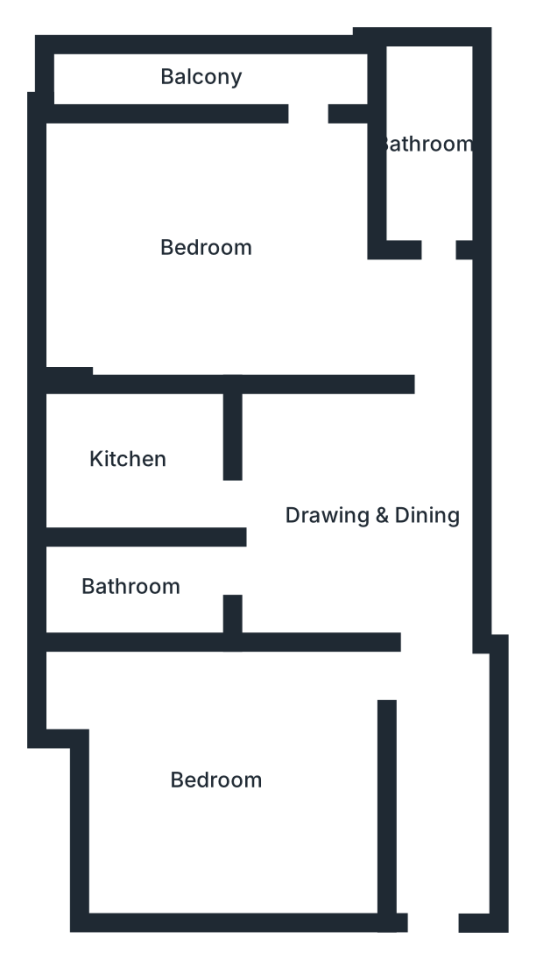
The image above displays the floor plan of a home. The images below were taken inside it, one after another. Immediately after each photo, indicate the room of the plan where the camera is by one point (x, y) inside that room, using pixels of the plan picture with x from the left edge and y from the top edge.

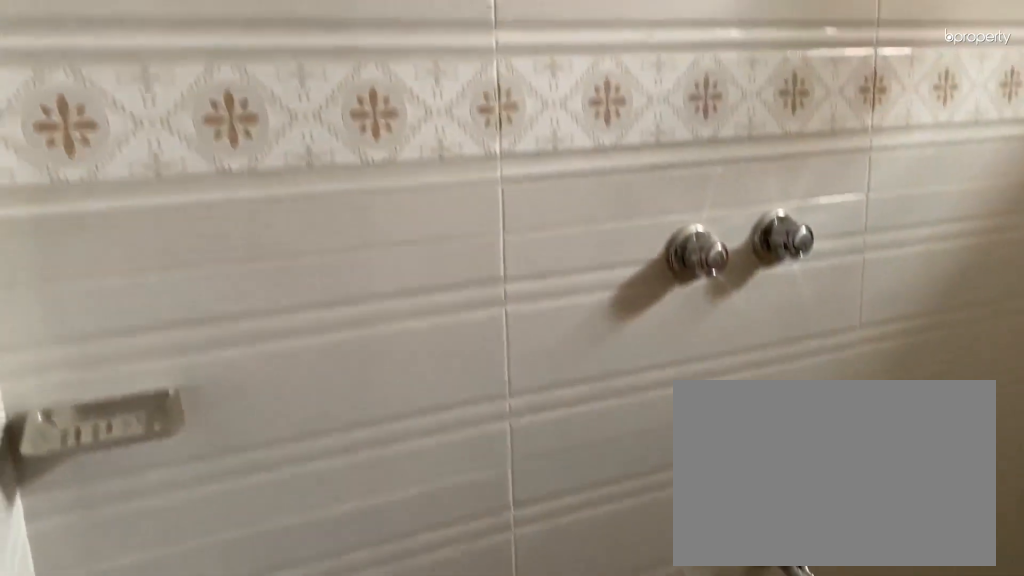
(136, 597)
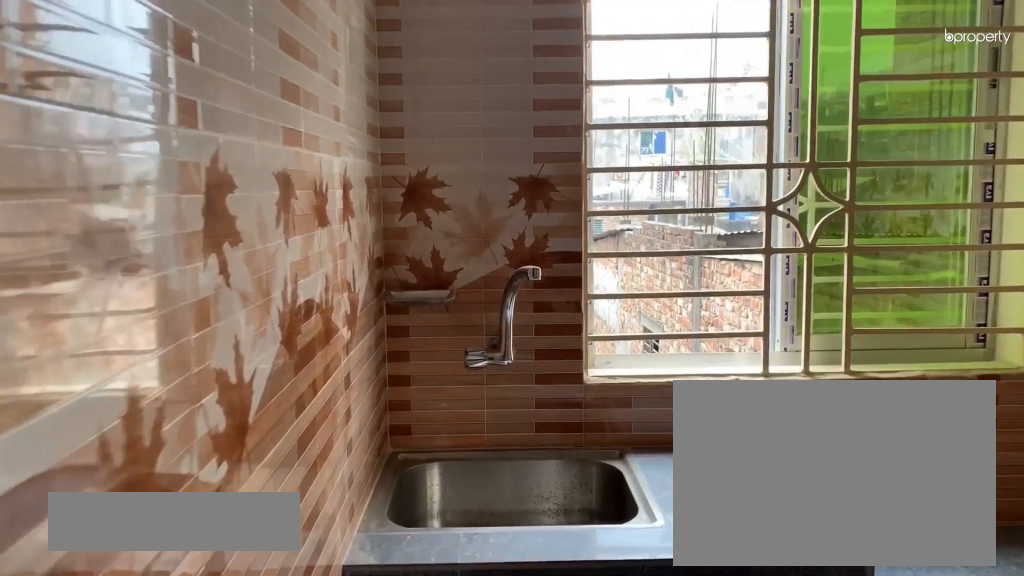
(161, 493)
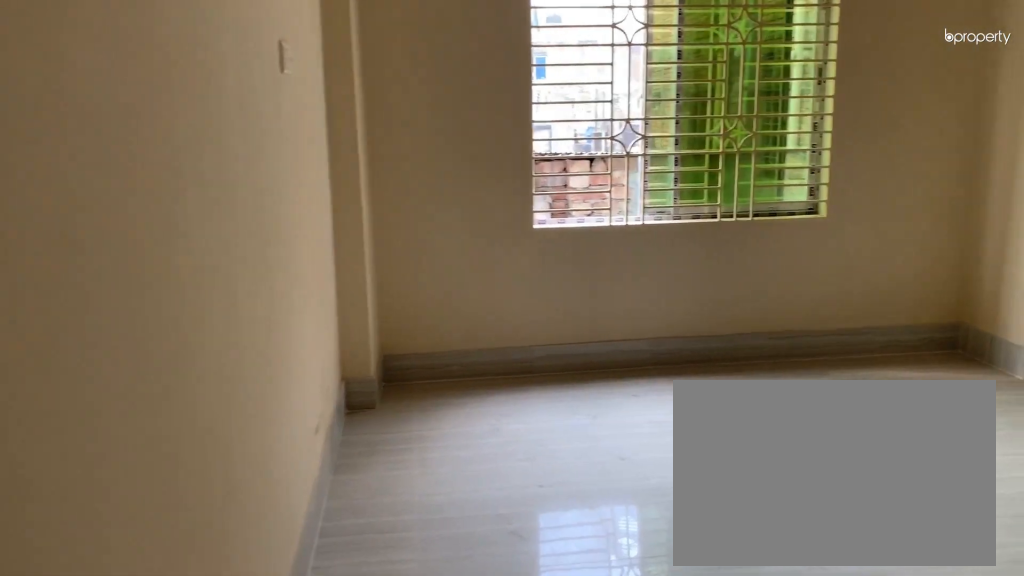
(251, 272)
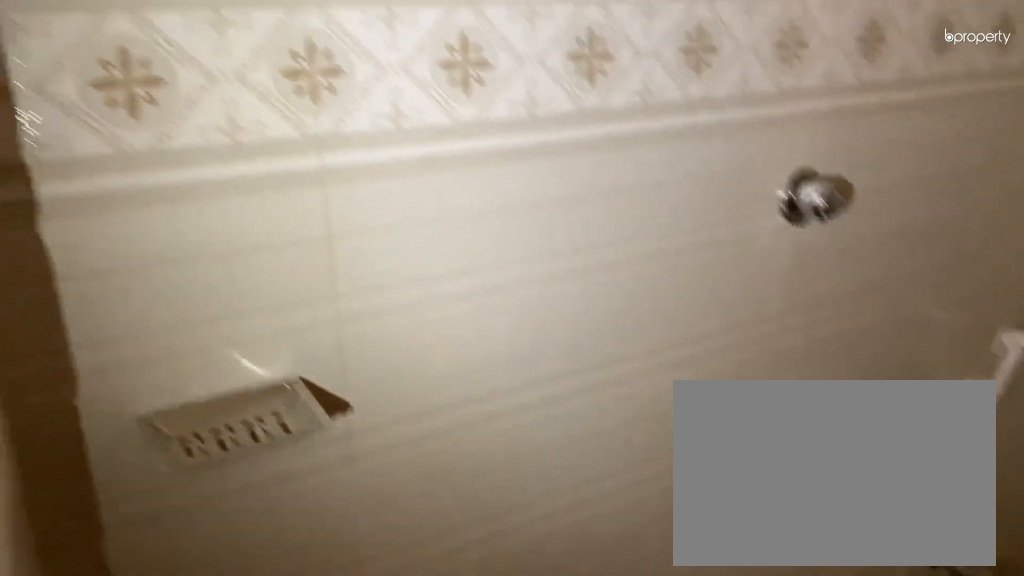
(432, 143)
